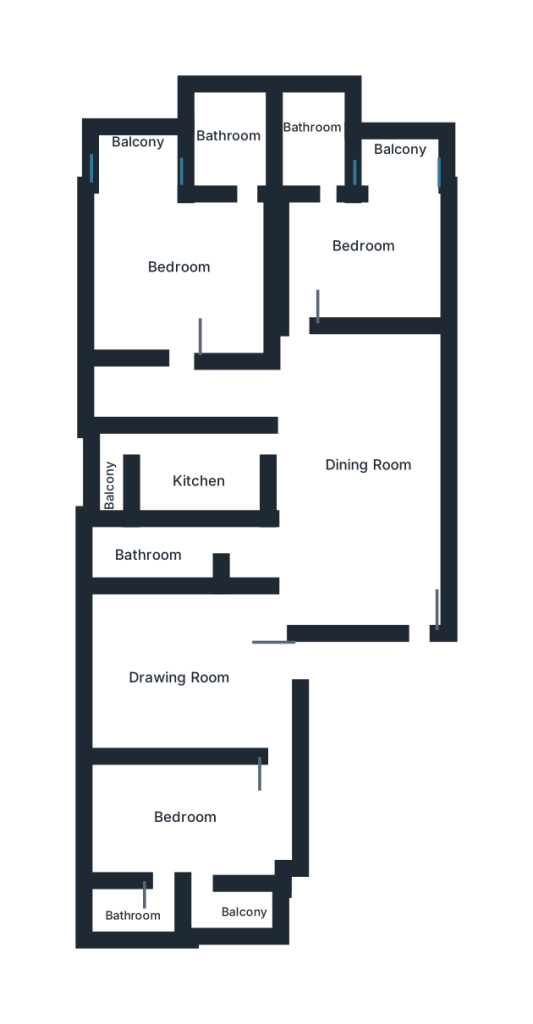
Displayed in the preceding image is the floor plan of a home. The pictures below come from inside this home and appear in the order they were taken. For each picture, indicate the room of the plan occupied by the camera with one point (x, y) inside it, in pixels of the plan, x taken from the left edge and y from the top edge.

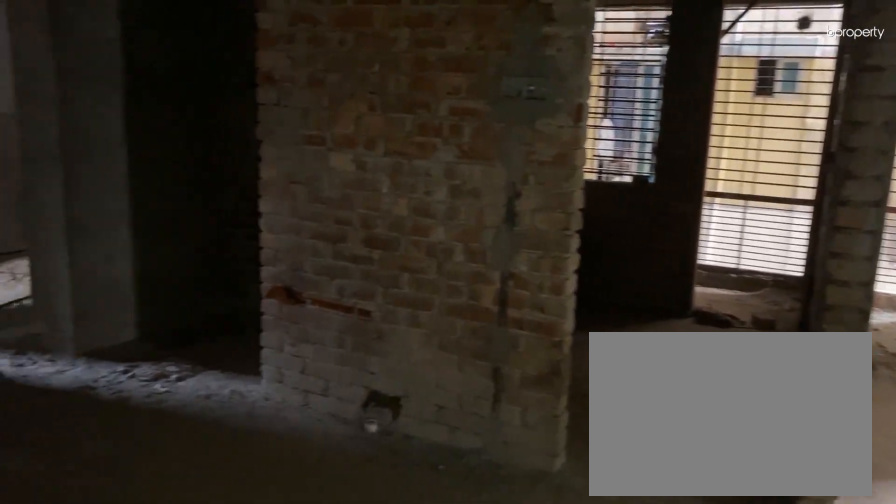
(367, 464)
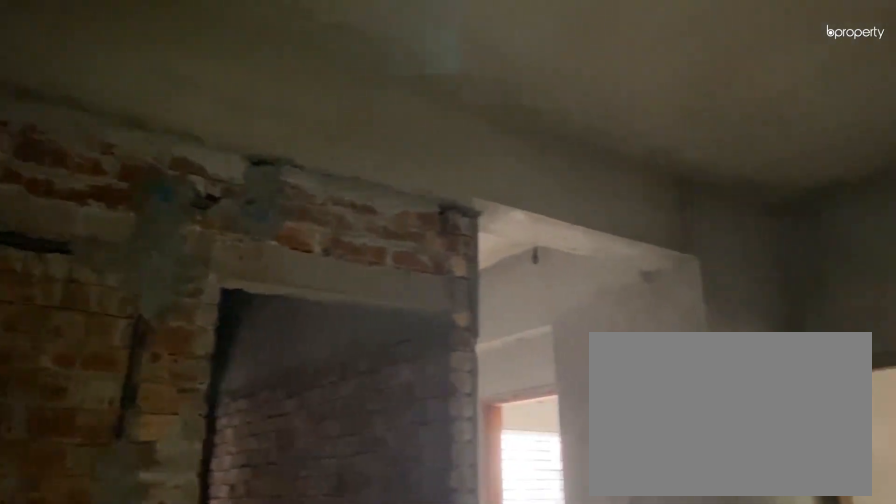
(367, 464)
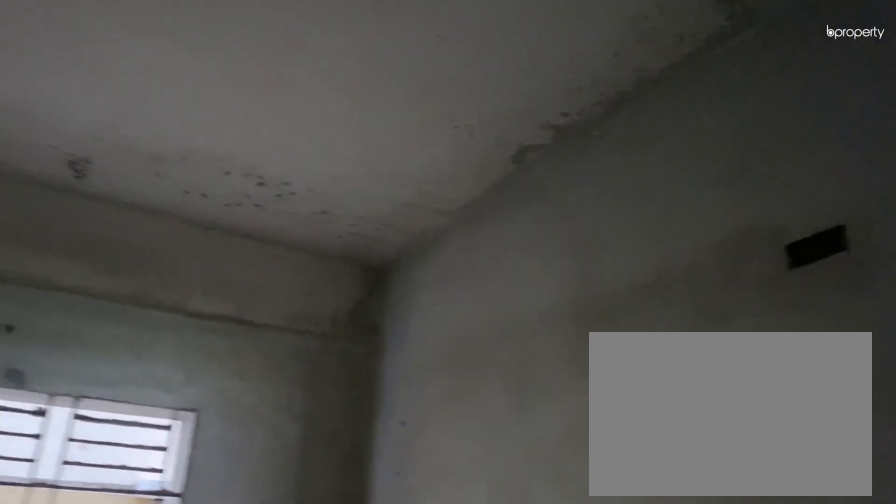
(172, 671)
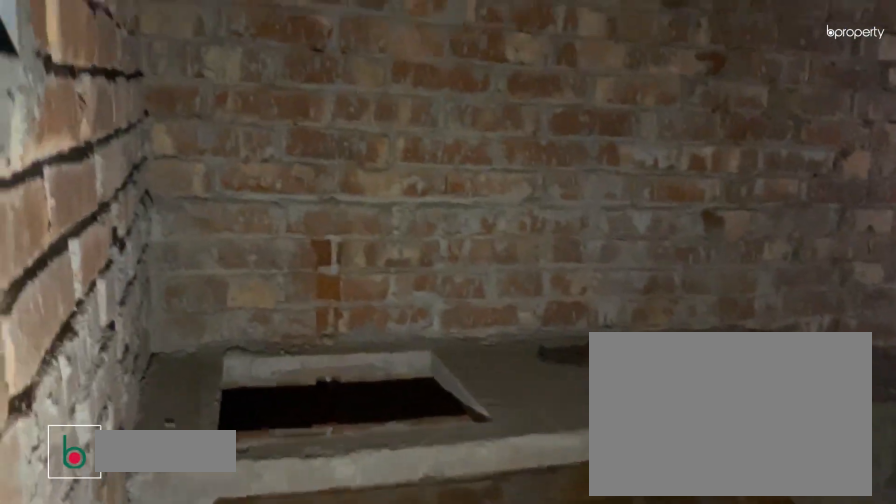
(206, 477)
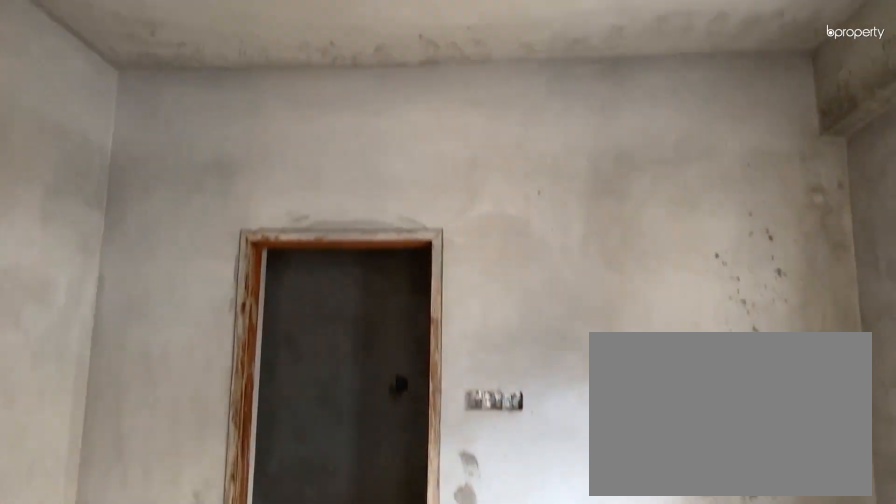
(172, 275)
